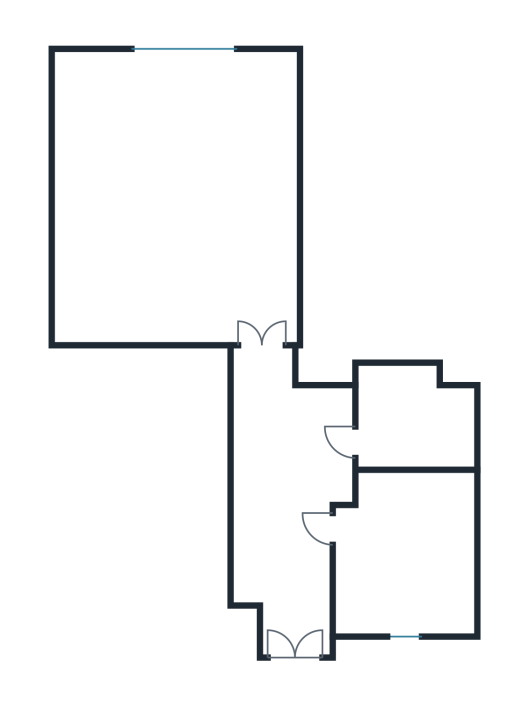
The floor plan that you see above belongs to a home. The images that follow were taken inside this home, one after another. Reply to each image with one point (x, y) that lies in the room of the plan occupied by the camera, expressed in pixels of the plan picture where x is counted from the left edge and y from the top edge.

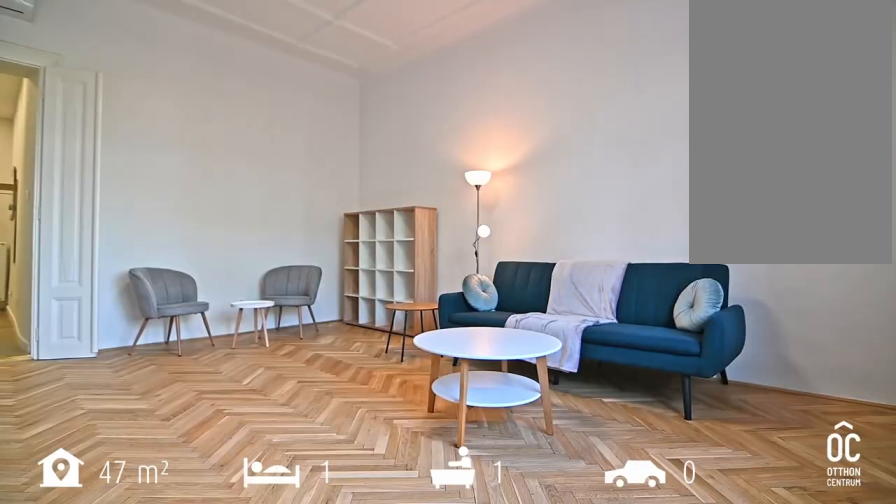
(174, 202)
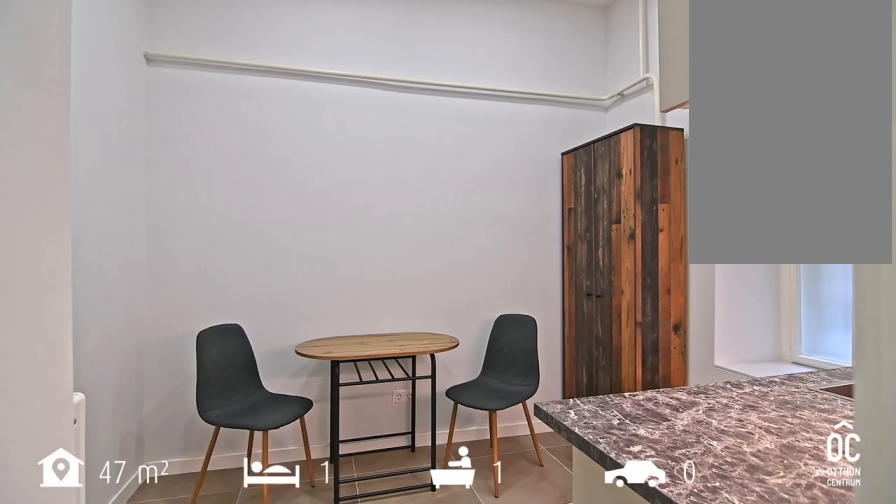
(407, 551)
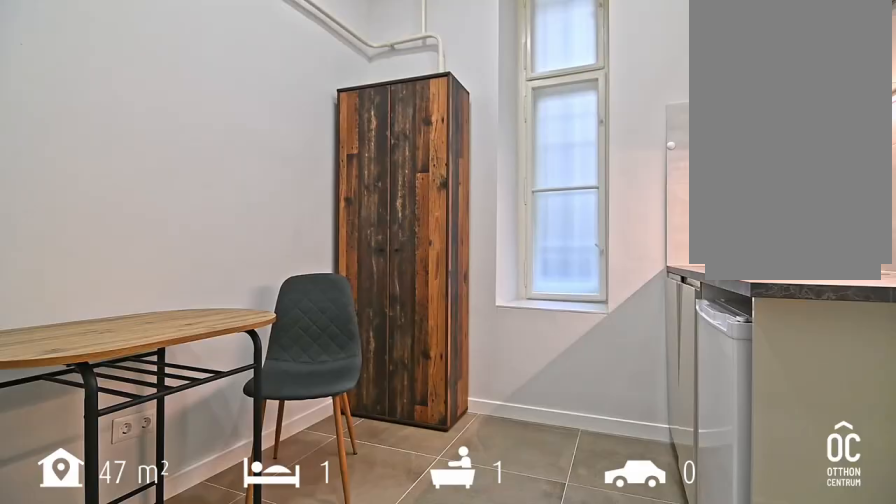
(406, 552)
